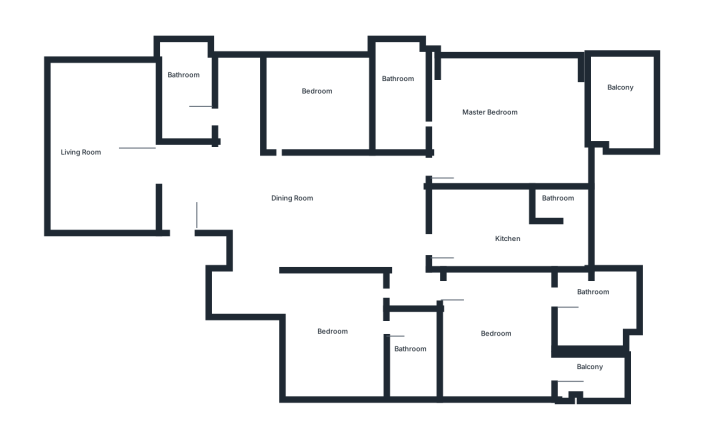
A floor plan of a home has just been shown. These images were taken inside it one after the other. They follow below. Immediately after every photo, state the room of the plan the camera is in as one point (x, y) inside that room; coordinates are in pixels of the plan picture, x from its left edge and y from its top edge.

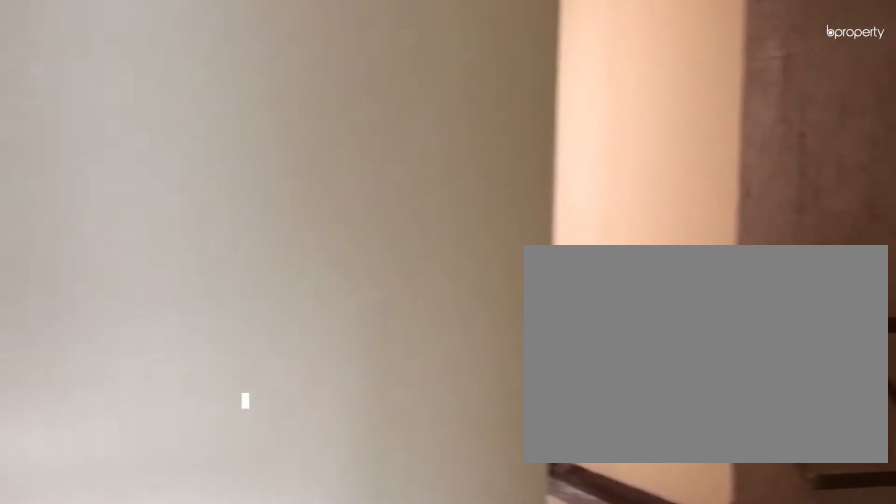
(180, 216)
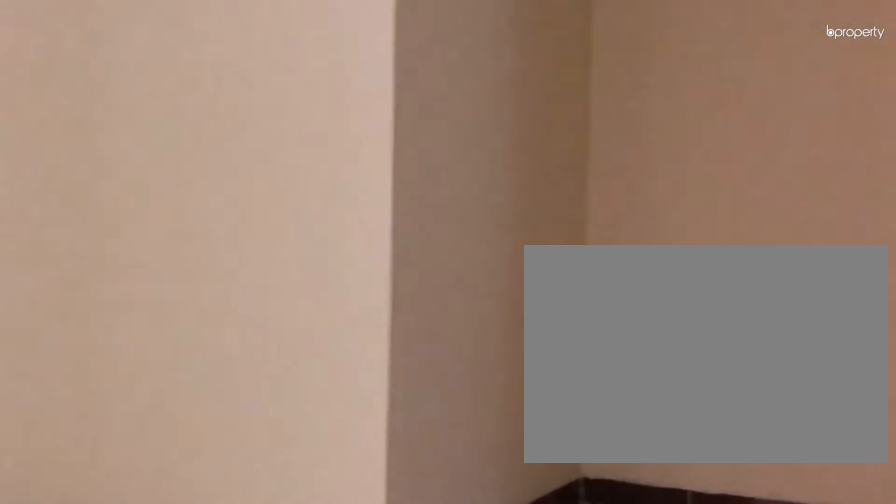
(321, 193)
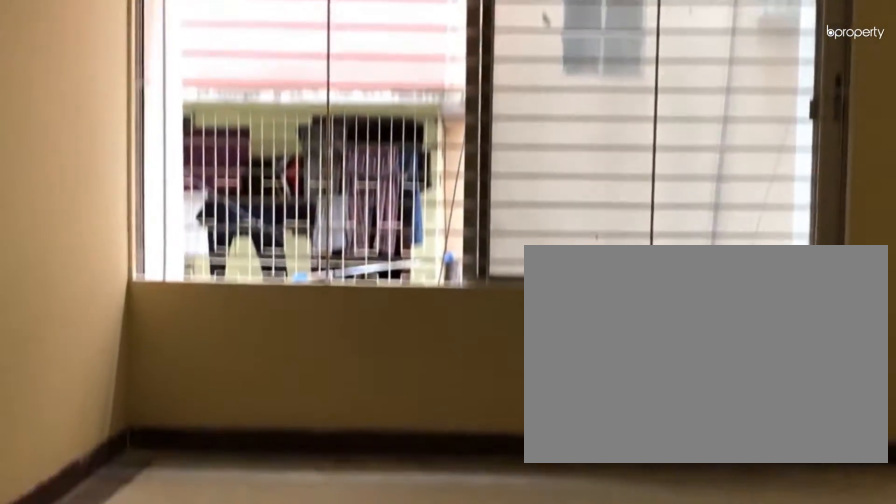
(321, 193)
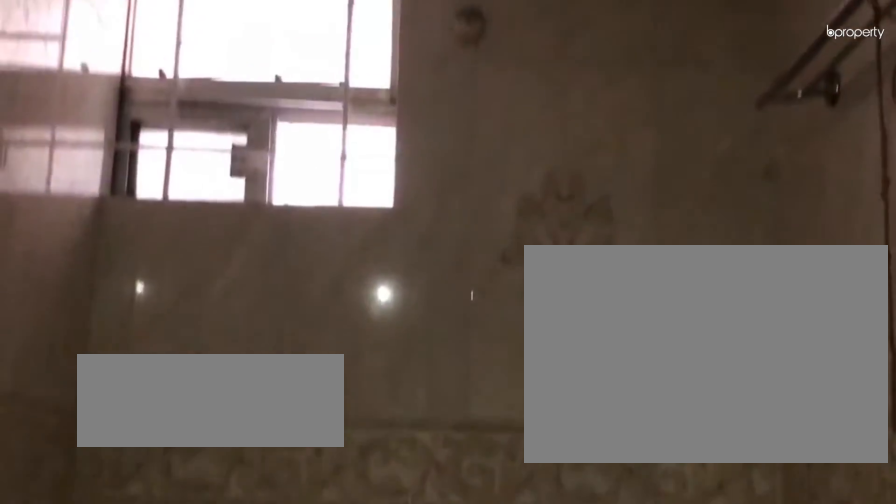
(189, 102)
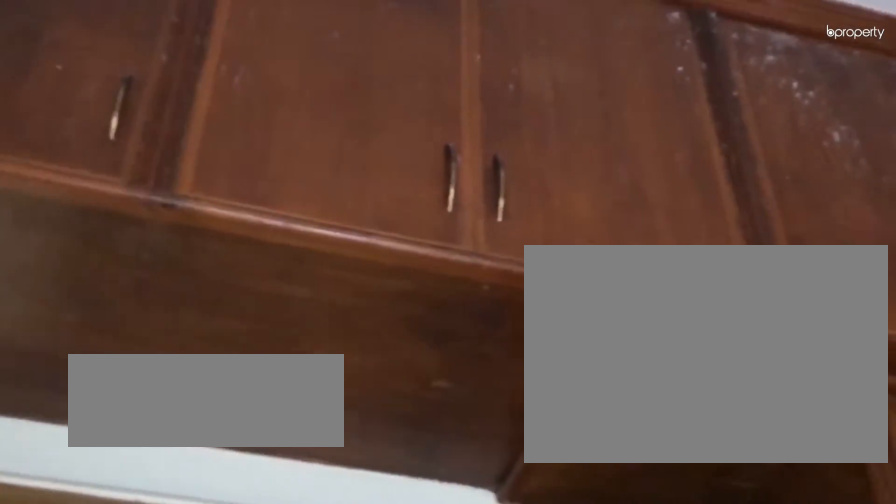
(487, 239)
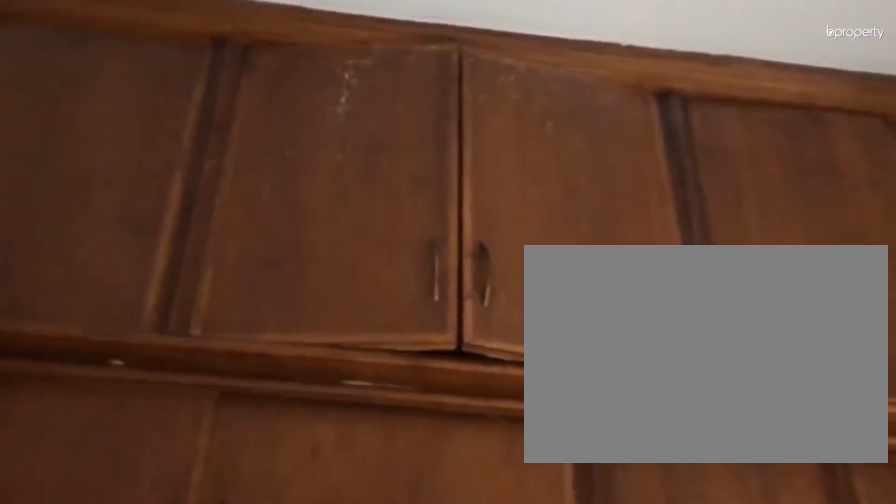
(487, 239)
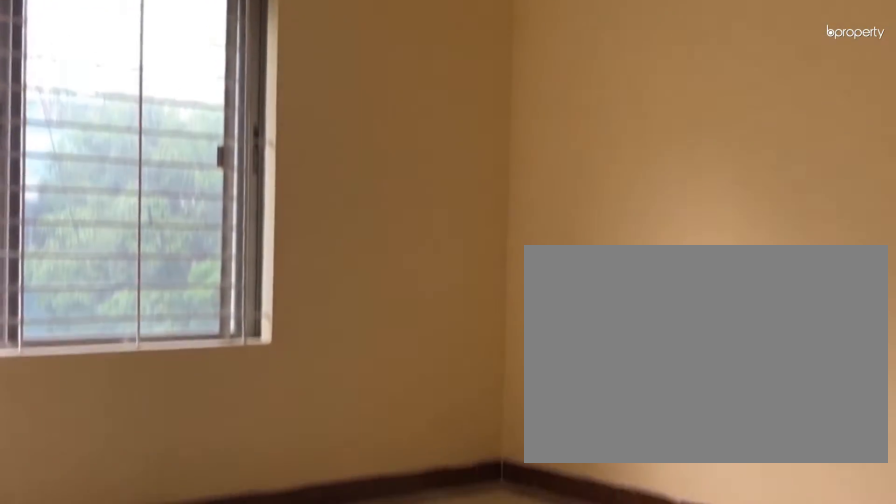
(359, 331)
